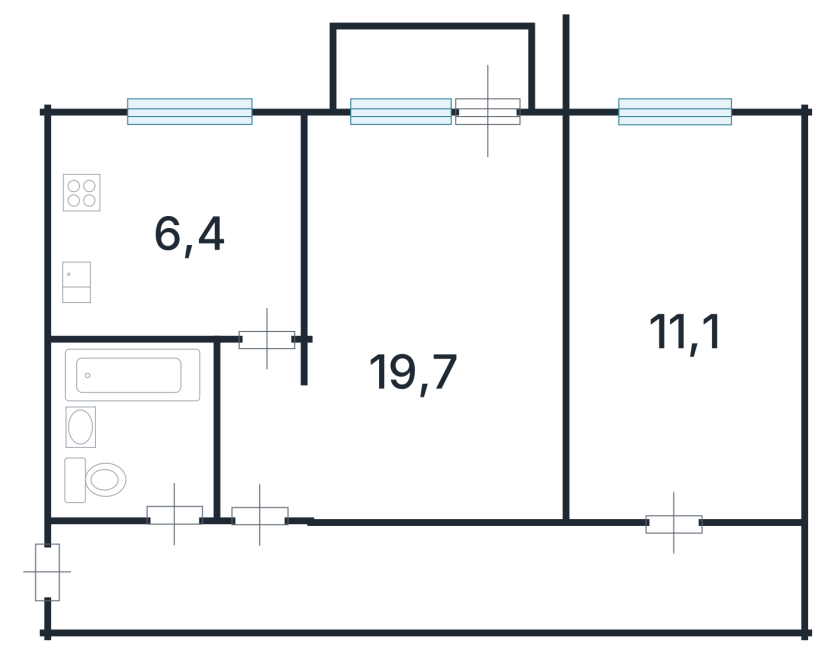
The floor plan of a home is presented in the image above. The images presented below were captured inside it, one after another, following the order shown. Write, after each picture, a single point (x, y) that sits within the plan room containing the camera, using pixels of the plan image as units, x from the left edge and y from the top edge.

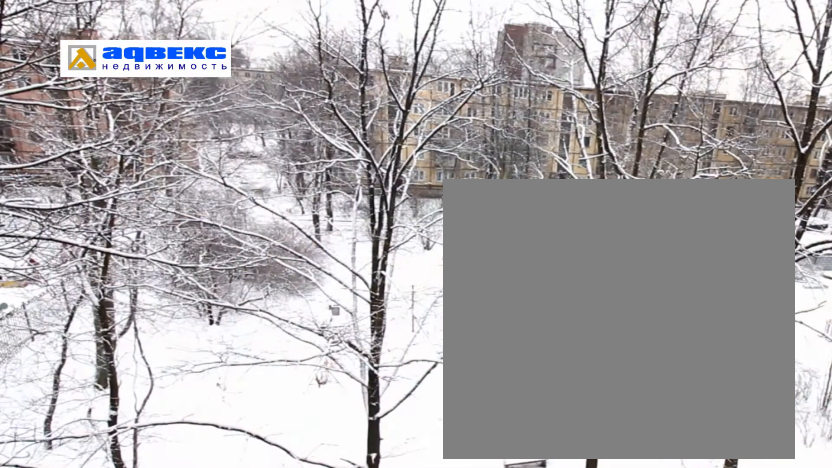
(129, 274)
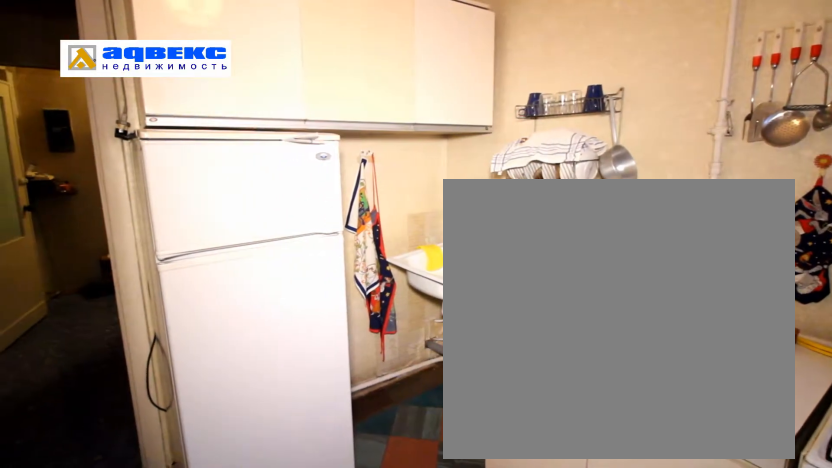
(128, 274)
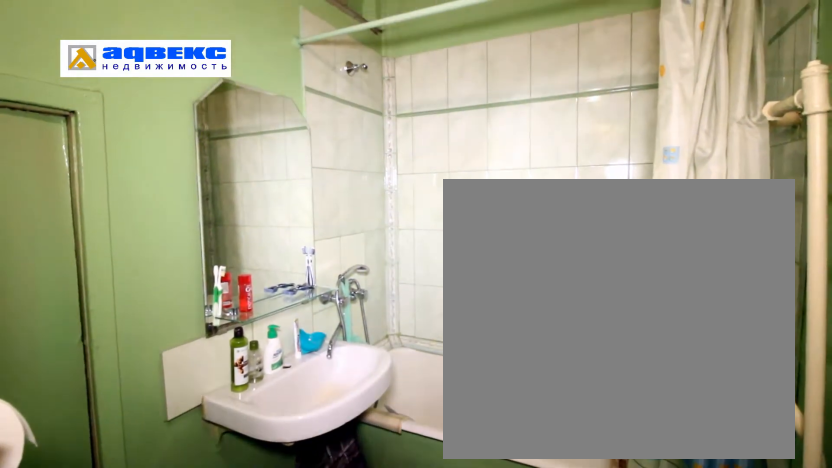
(143, 489)
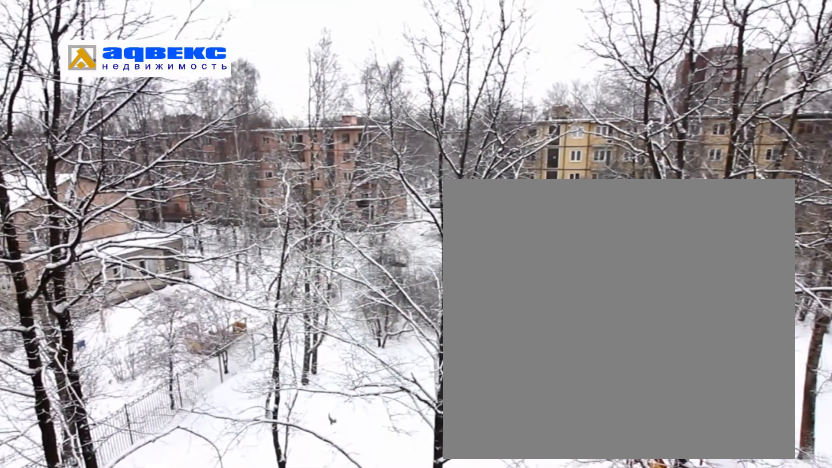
(518, 401)
